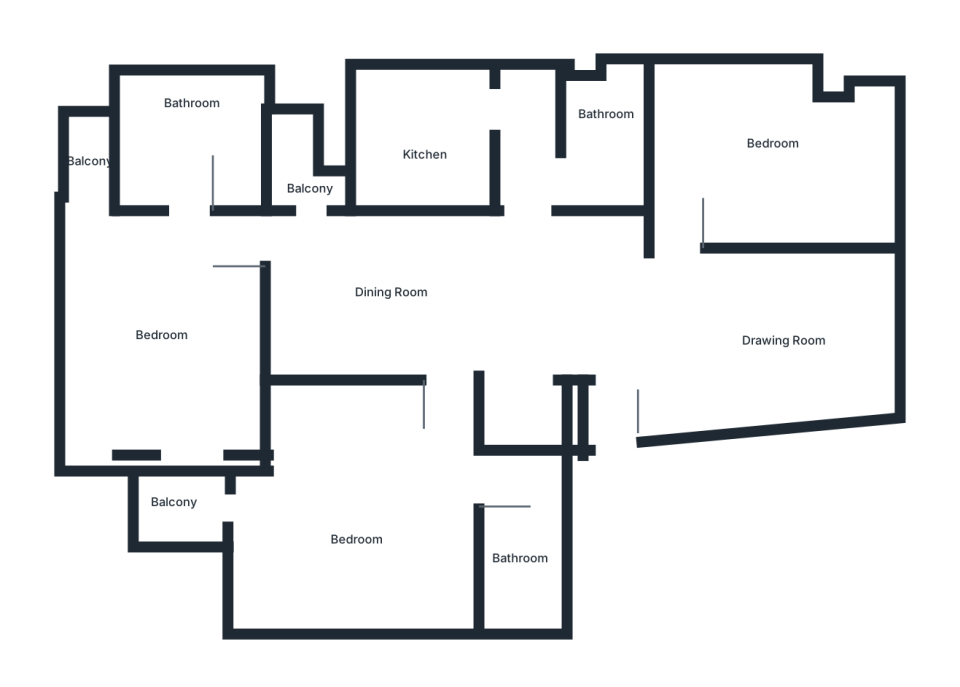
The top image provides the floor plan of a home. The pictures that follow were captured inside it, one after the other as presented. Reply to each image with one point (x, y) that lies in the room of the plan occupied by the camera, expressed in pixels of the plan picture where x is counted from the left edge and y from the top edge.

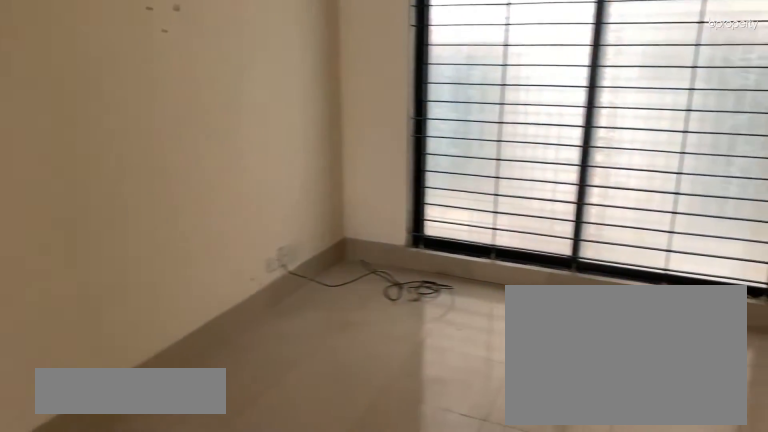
(742, 329)
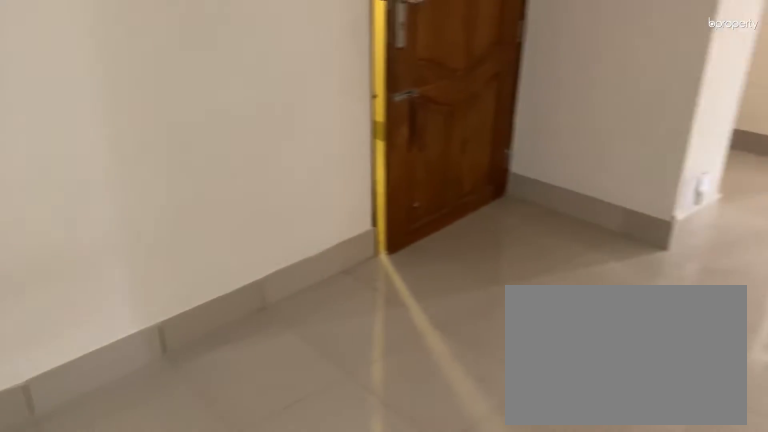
(742, 329)
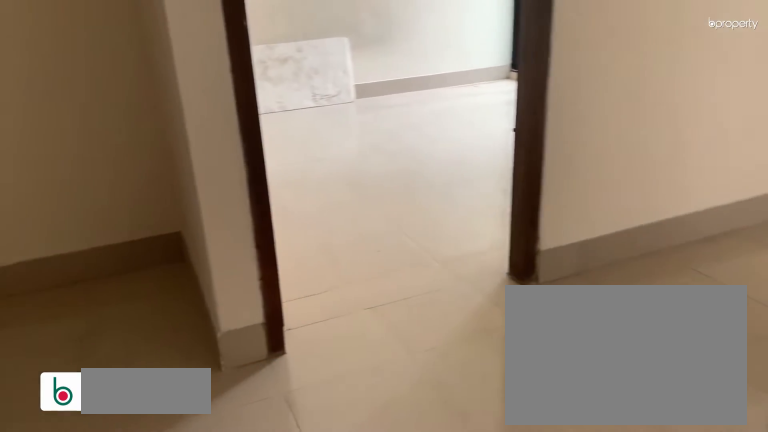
(478, 296)
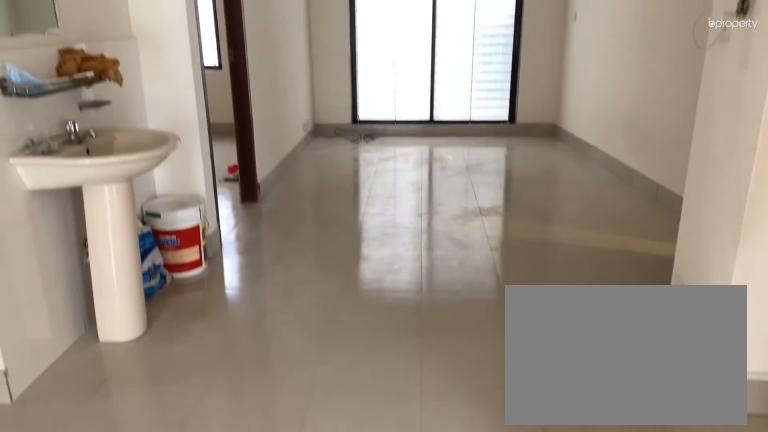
(478, 296)
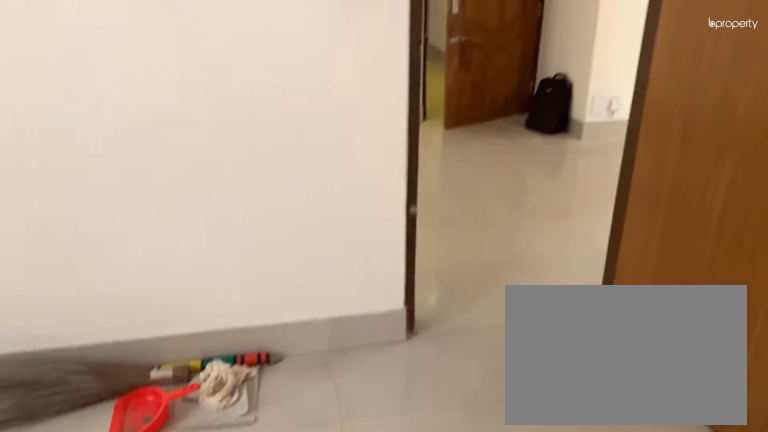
(769, 147)
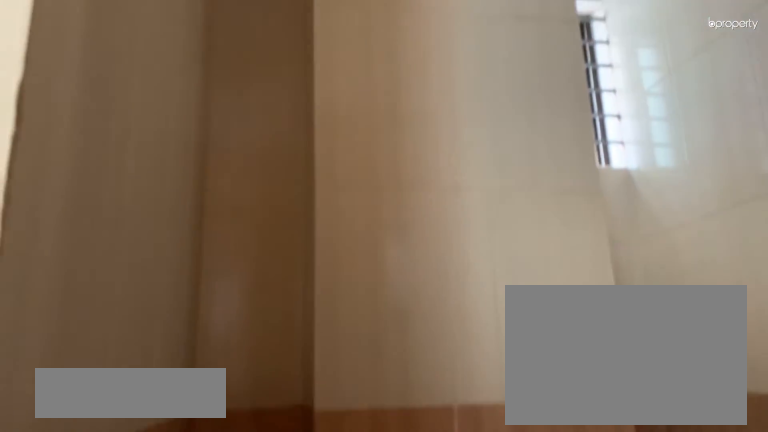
(599, 163)
